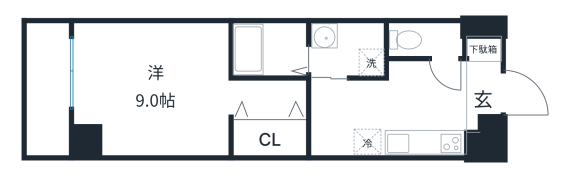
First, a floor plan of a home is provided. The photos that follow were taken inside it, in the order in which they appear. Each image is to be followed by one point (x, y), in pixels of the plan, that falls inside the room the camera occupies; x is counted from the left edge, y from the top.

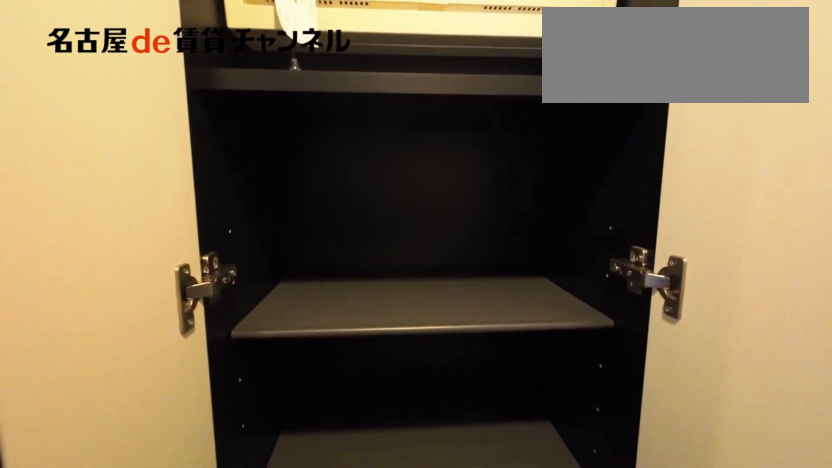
(483, 85)
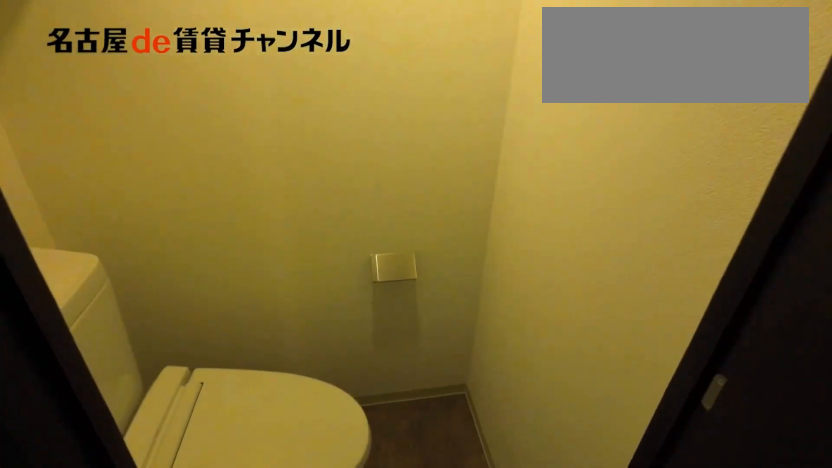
(425, 40)
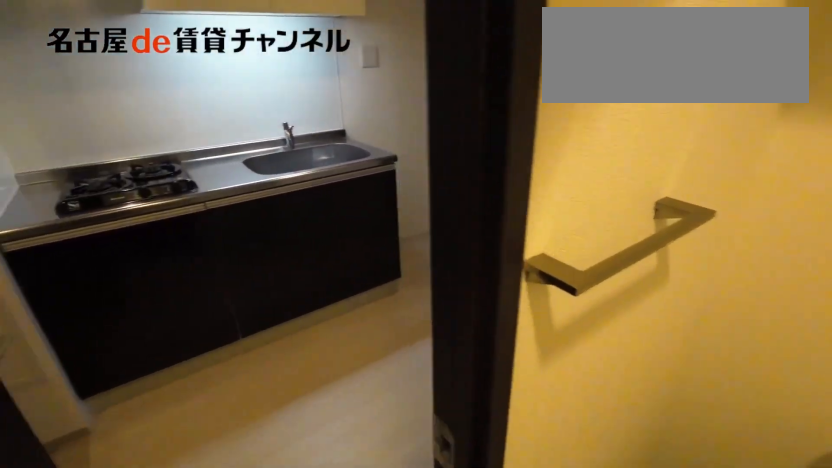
(425, 40)
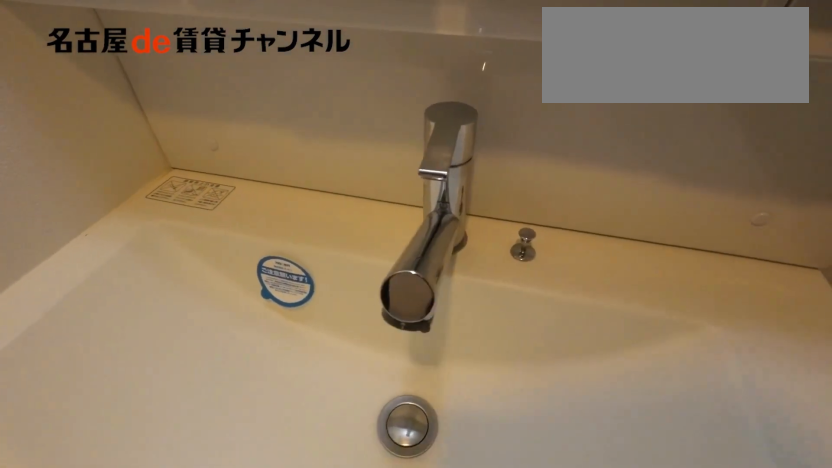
(349, 49)
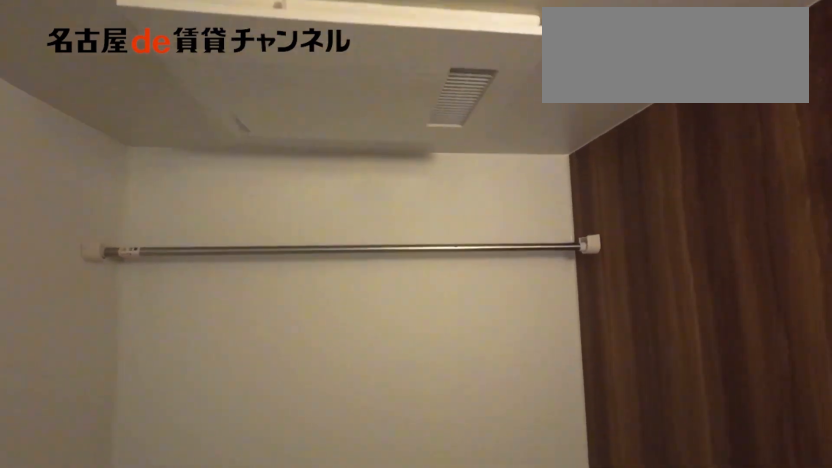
(269, 49)
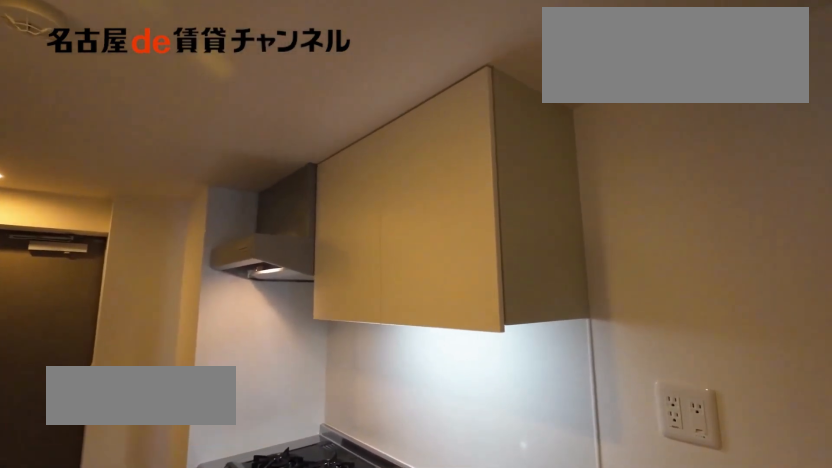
(411, 141)
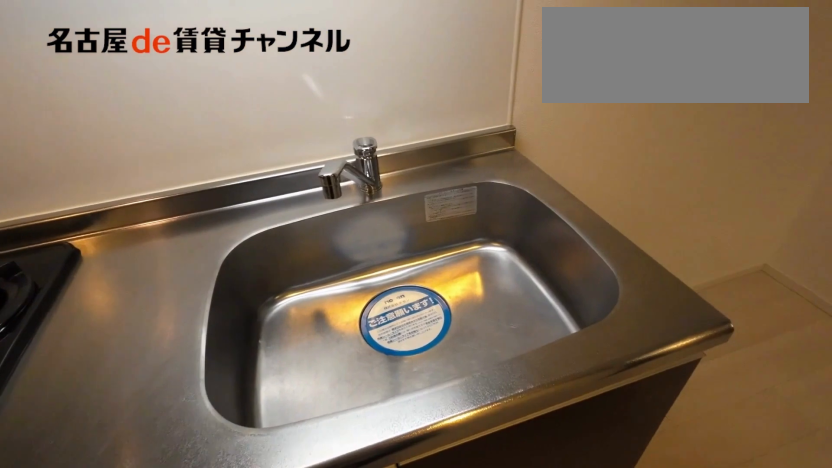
(411, 141)
